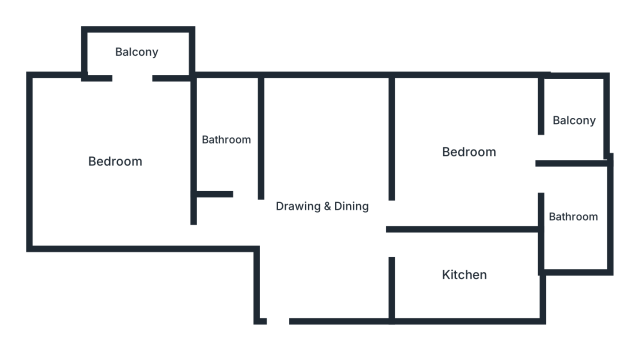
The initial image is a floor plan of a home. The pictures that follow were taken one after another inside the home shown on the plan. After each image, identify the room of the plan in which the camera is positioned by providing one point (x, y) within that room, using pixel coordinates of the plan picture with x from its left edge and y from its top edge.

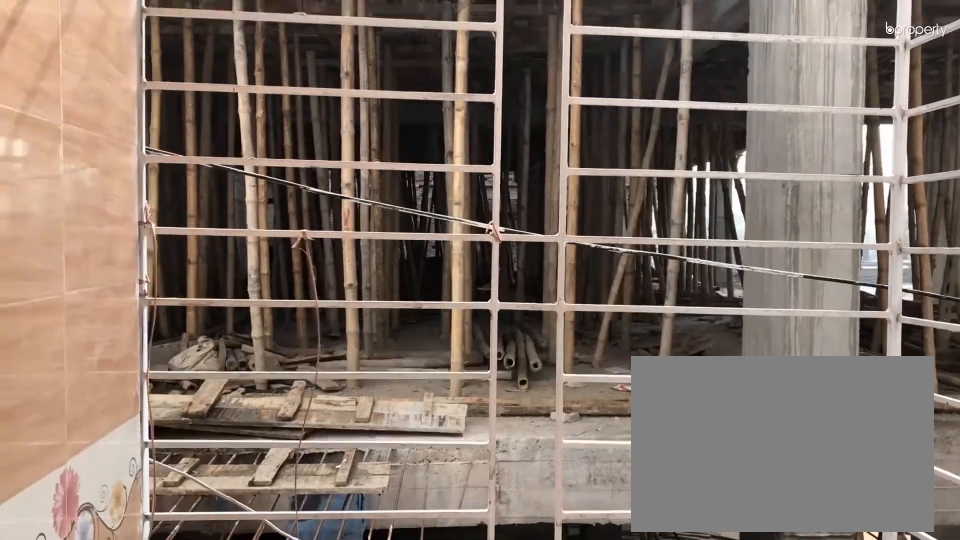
(573, 121)
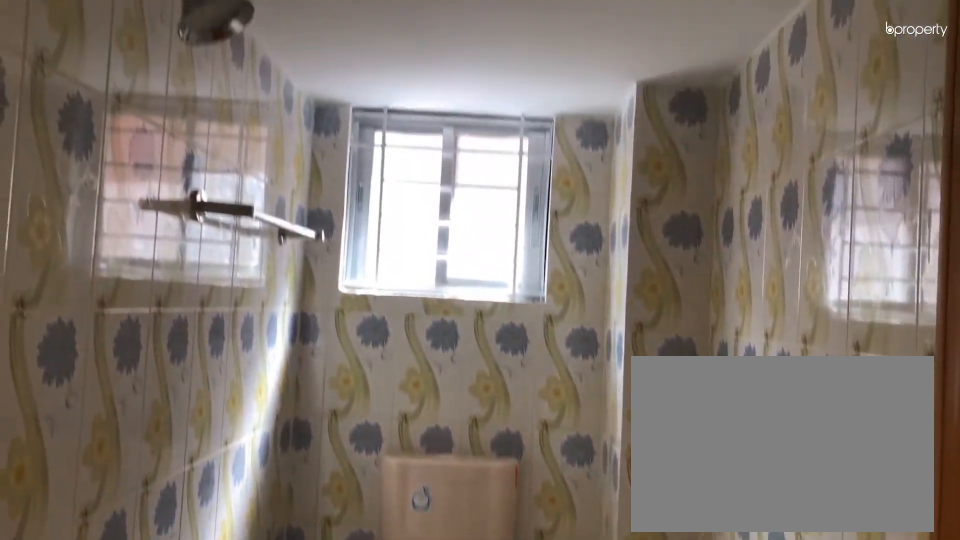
(227, 141)
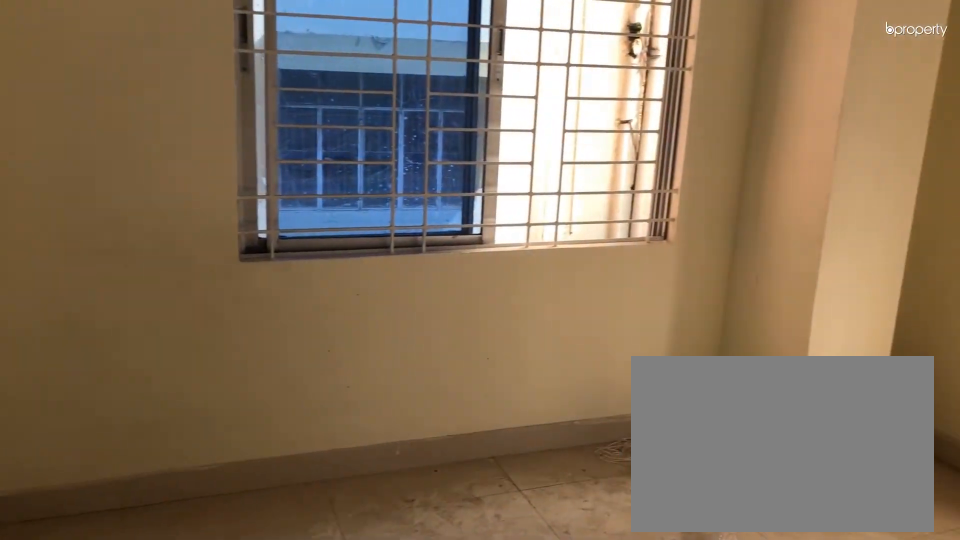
(113, 162)
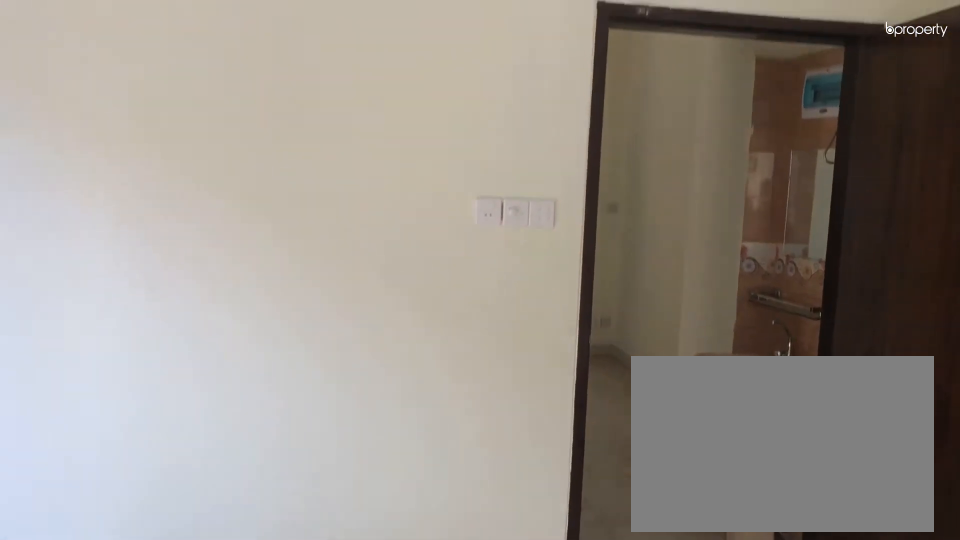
(114, 162)
